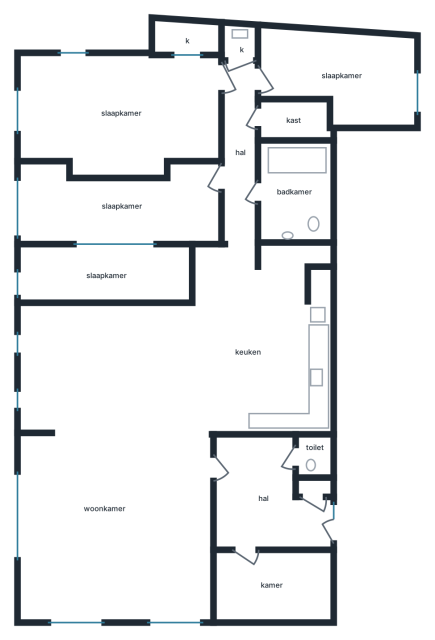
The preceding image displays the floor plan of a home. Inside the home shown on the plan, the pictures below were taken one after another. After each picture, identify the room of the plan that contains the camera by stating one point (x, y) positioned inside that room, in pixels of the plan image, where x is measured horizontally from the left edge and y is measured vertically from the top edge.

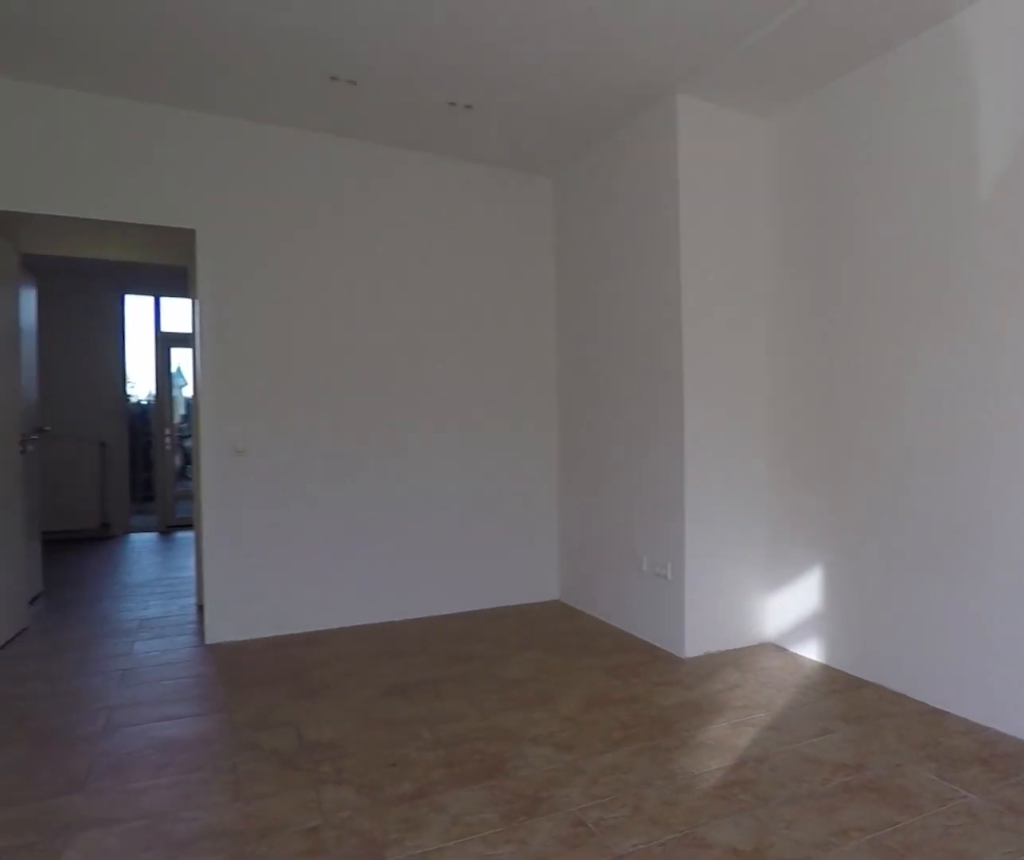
(121, 113)
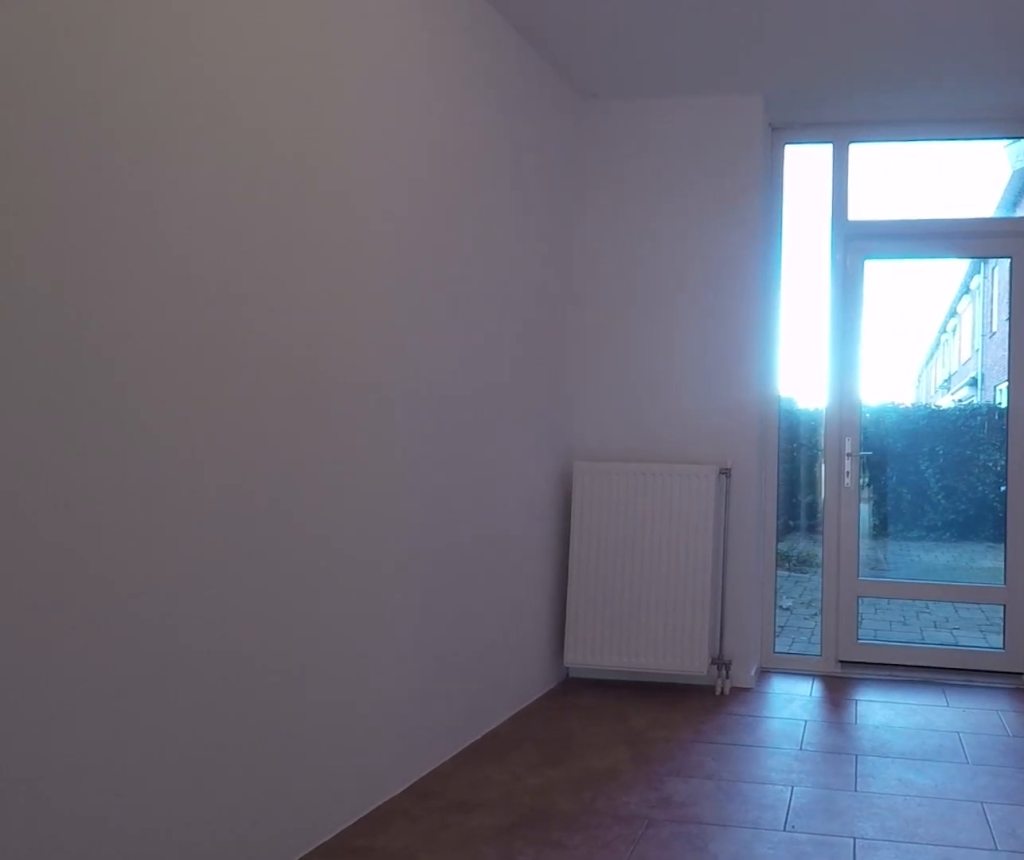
(341, 74)
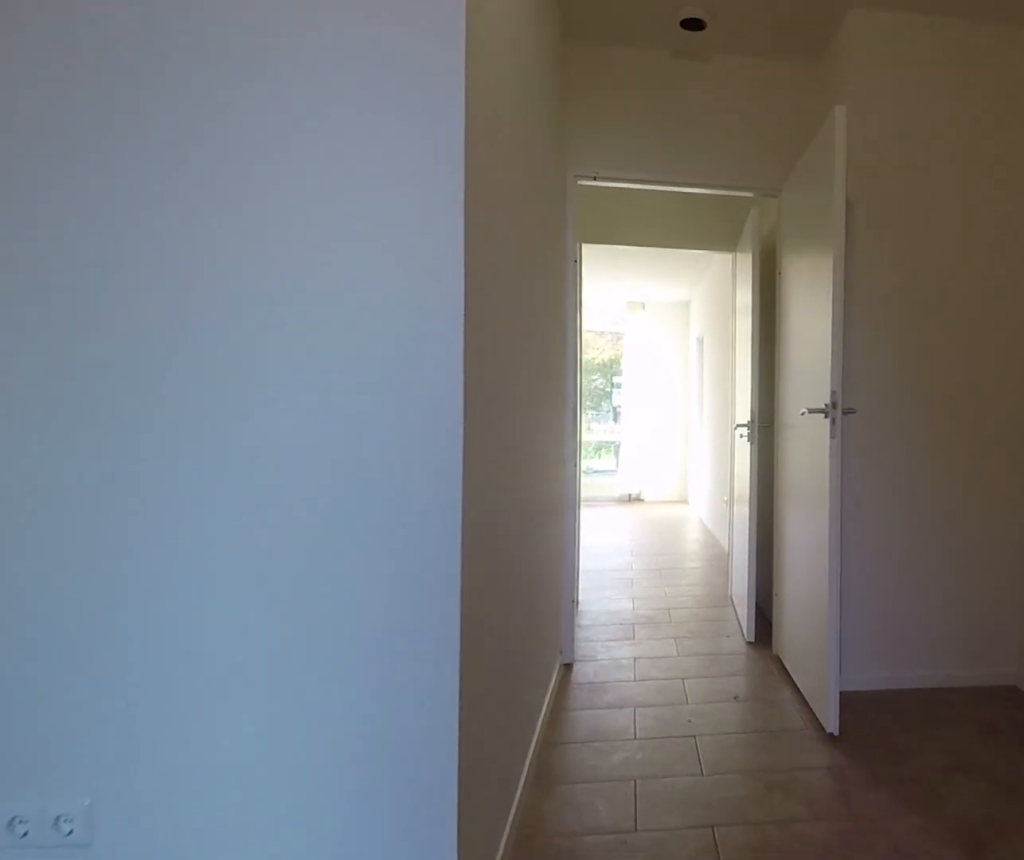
(341, 74)
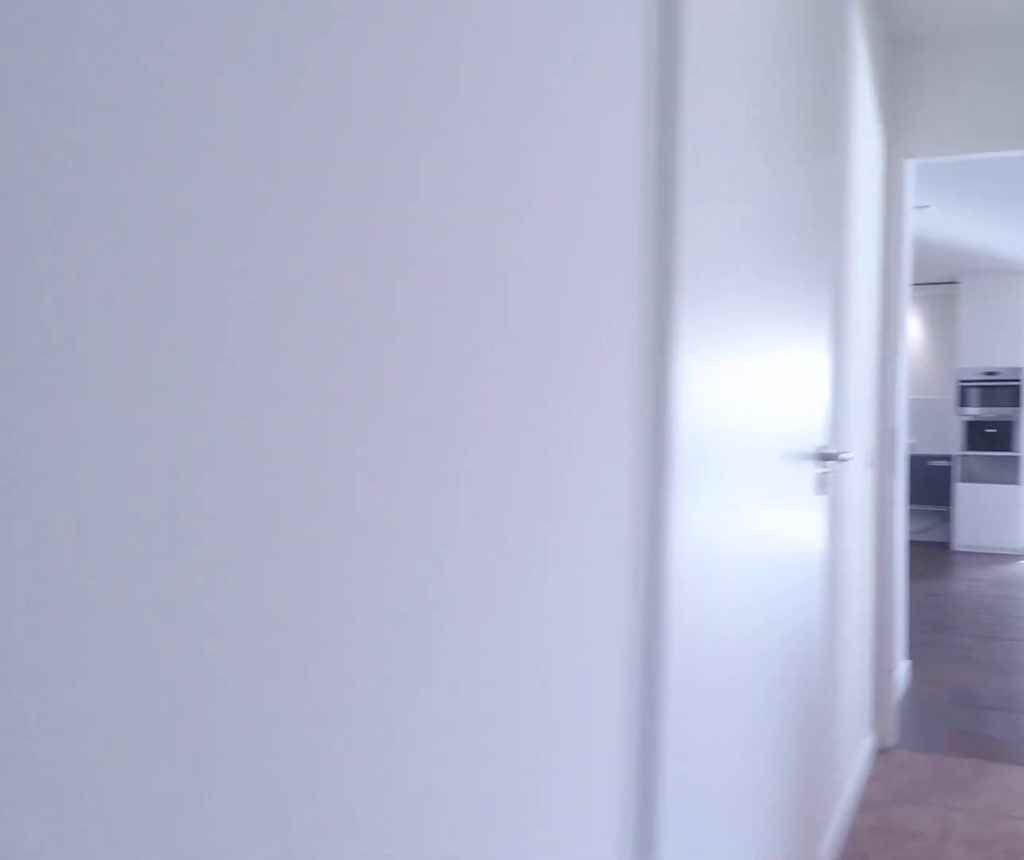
(240, 150)
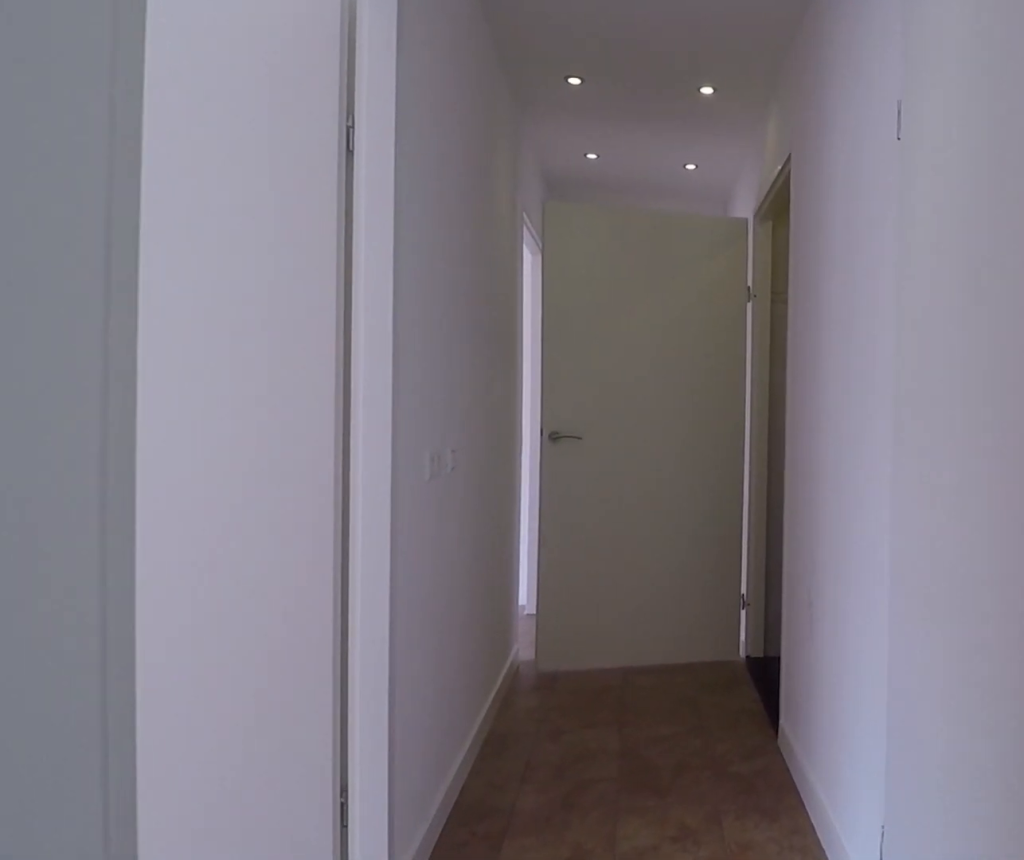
(240, 150)
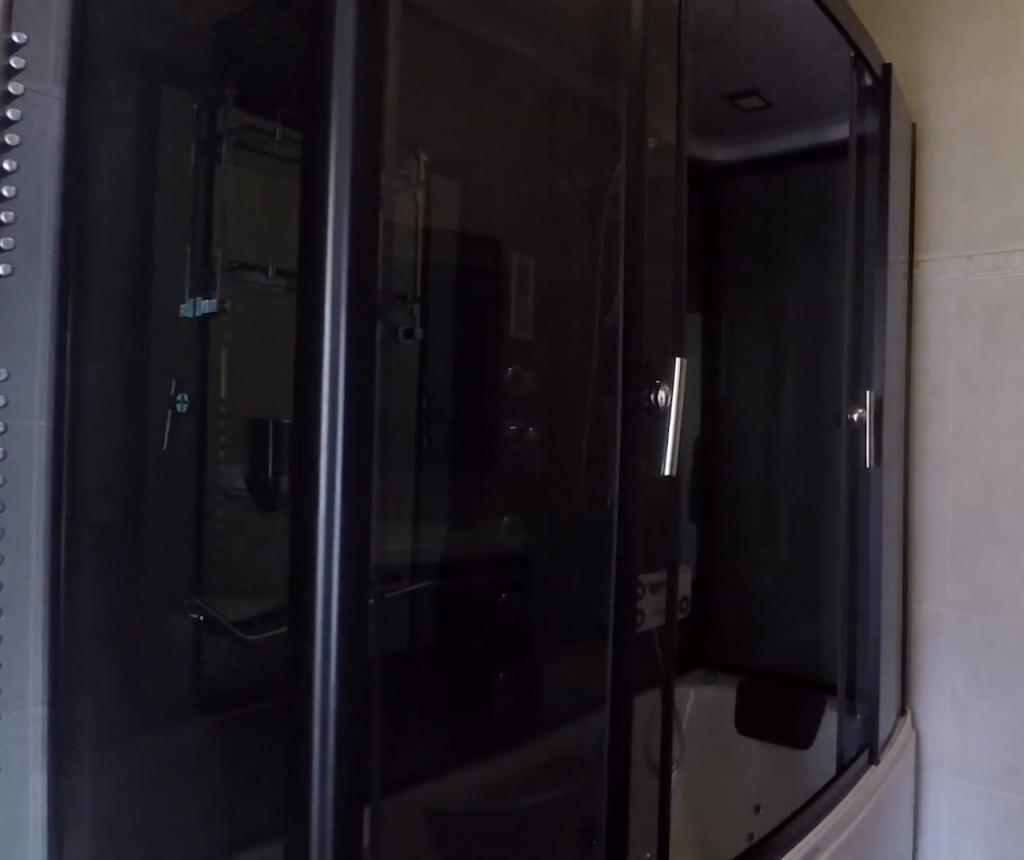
(294, 192)
